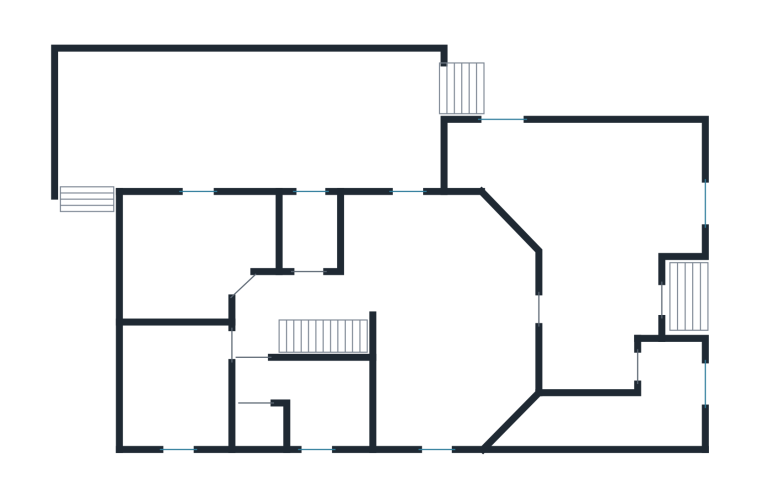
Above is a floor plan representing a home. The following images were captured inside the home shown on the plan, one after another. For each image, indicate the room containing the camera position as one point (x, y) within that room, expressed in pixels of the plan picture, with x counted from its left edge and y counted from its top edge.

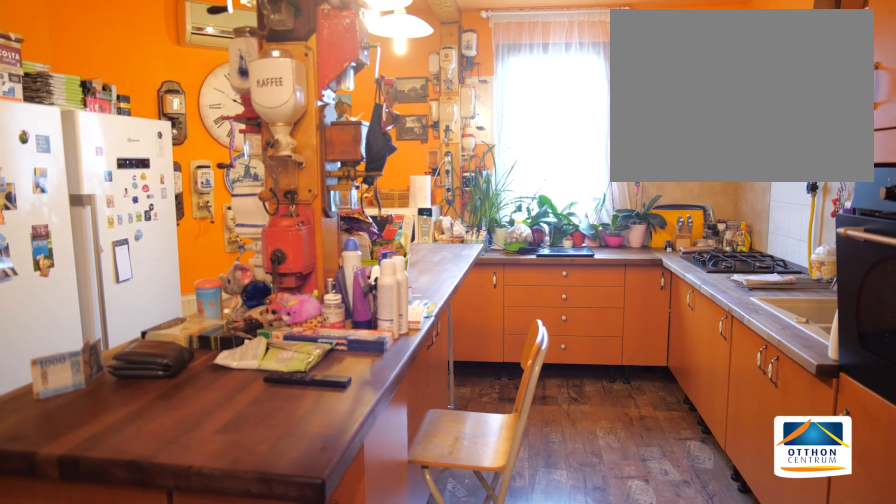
(436, 303)
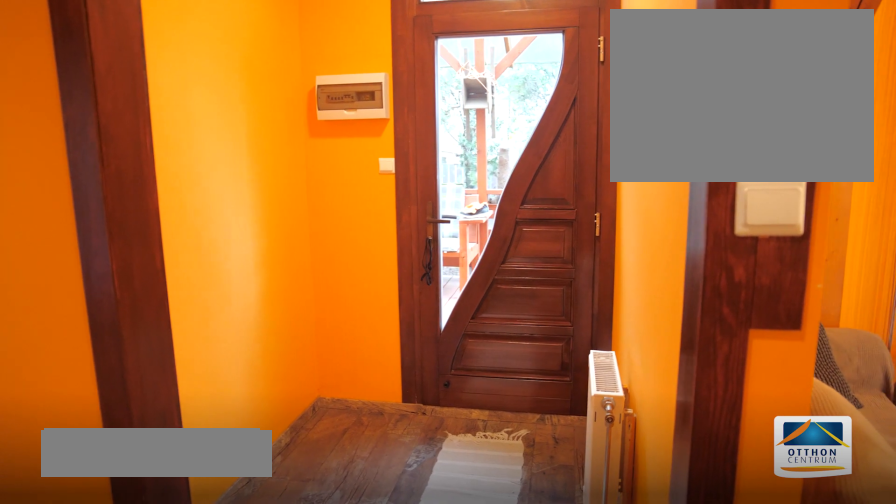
(310, 234)
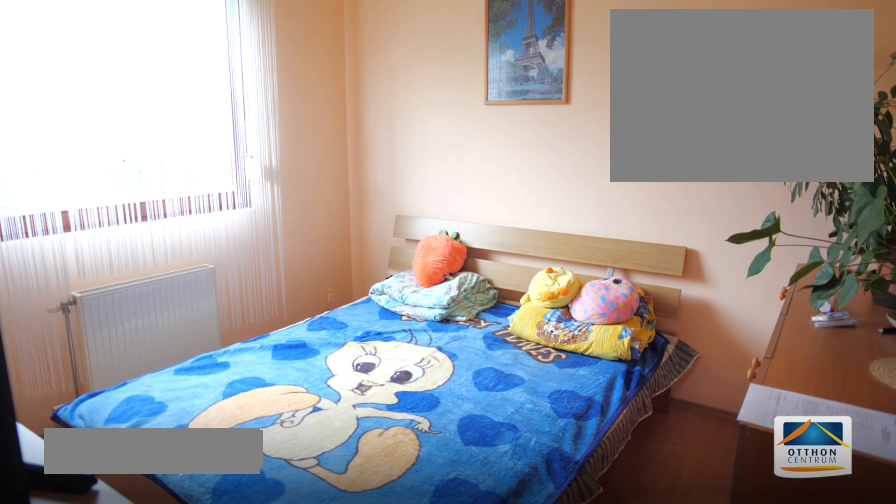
(173, 385)
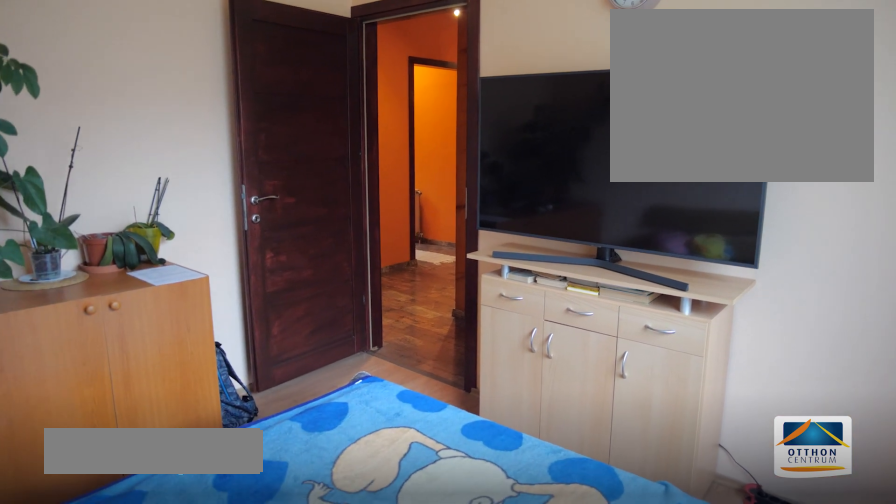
(173, 385)
